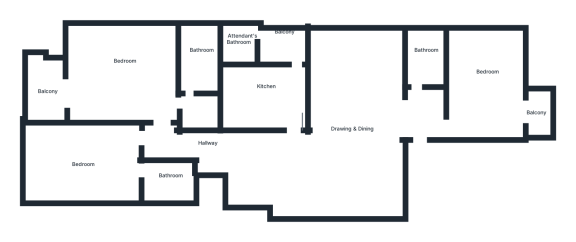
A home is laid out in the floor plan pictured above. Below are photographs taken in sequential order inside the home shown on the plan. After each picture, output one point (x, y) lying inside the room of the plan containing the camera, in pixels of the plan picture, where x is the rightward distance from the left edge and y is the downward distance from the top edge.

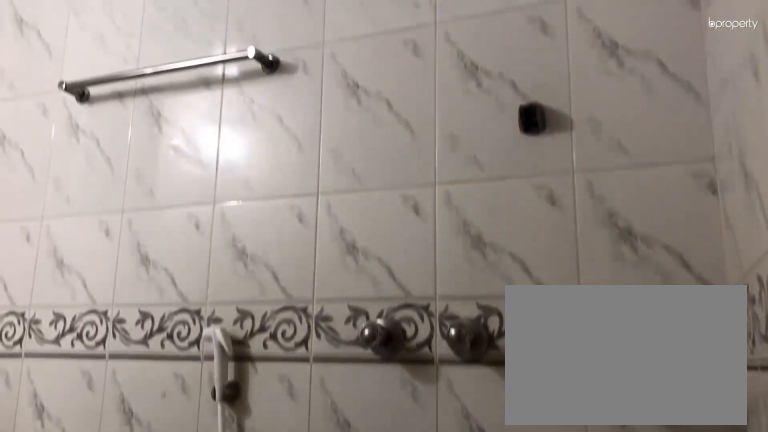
(162, 179)
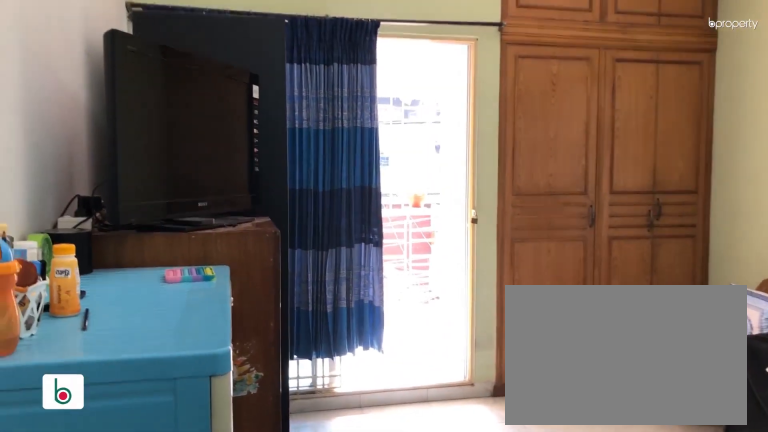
(114, 64)
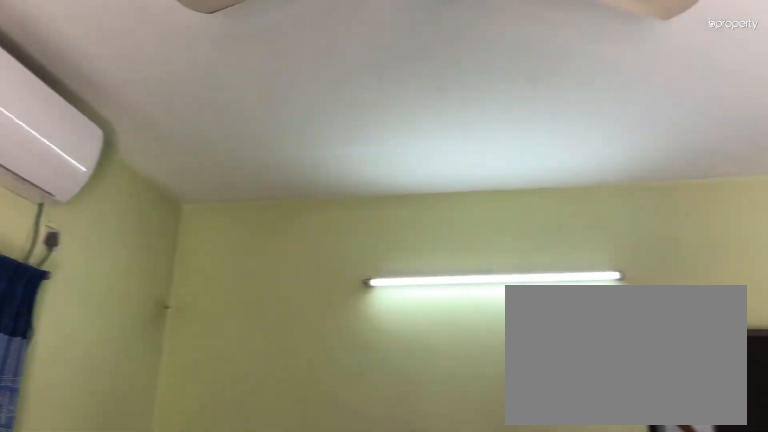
(114, 64)
